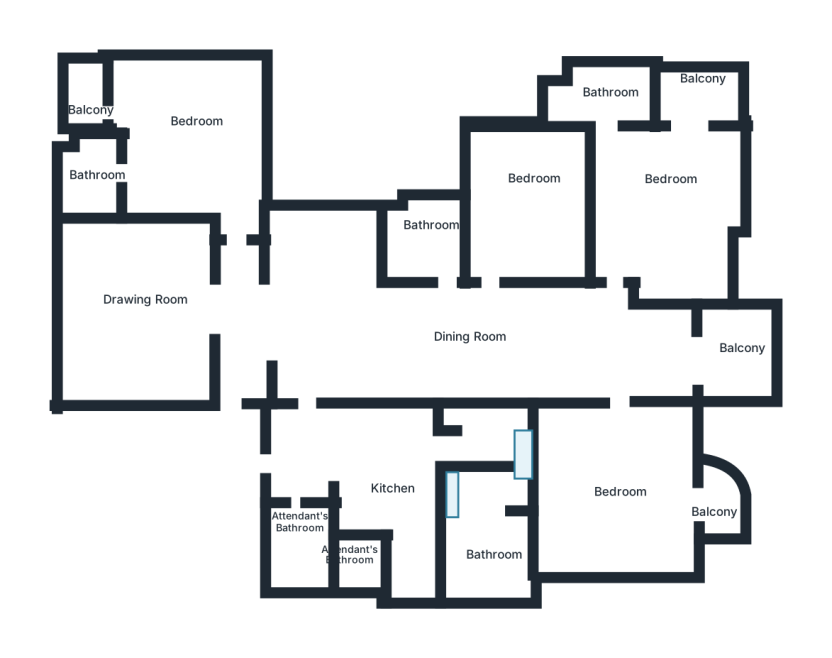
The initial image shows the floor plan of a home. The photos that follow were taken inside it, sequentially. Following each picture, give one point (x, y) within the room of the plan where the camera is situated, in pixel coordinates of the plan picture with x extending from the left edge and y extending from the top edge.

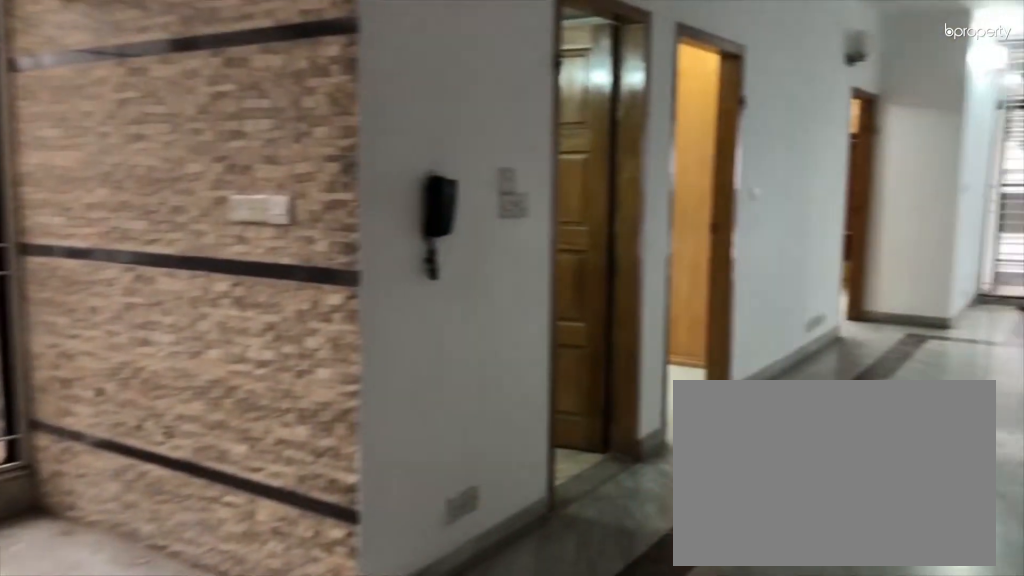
(373, 331)
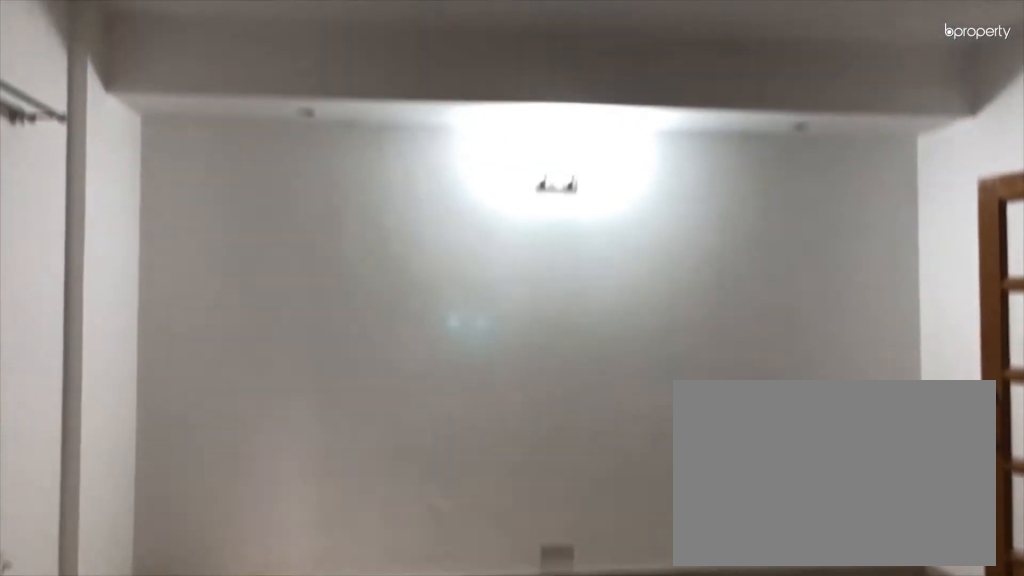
(129, 309)
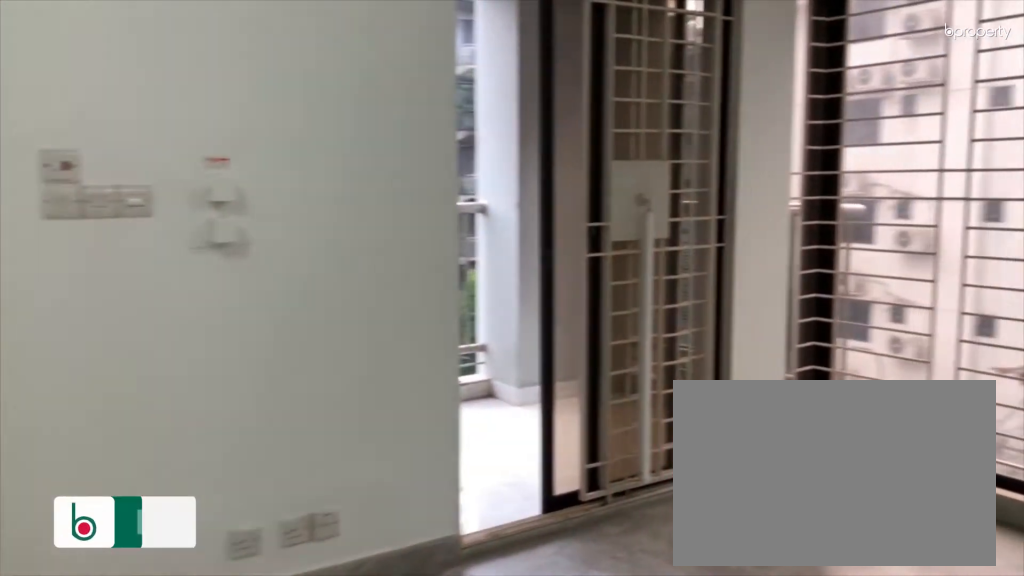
(679, 176)
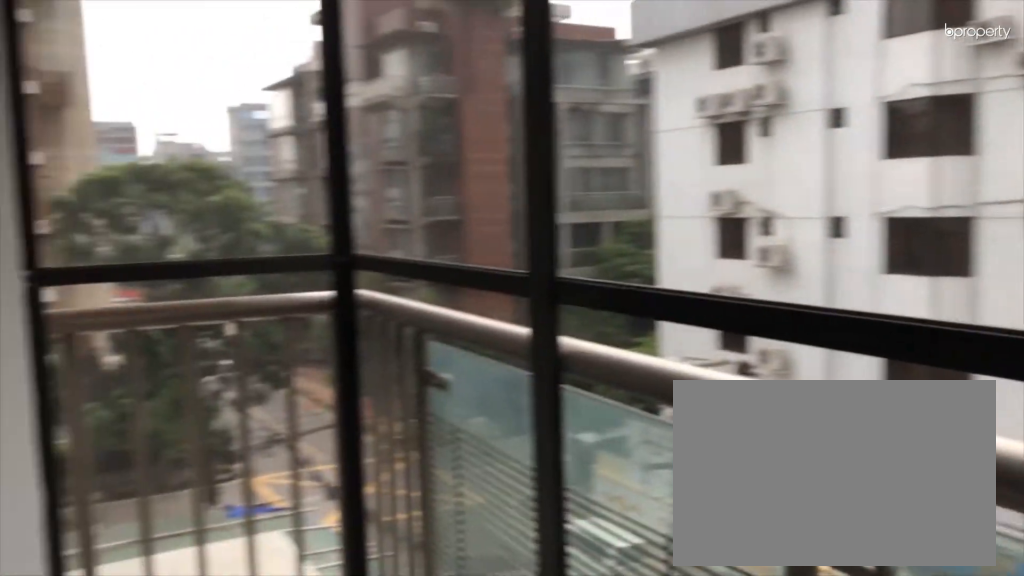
(736, 351)
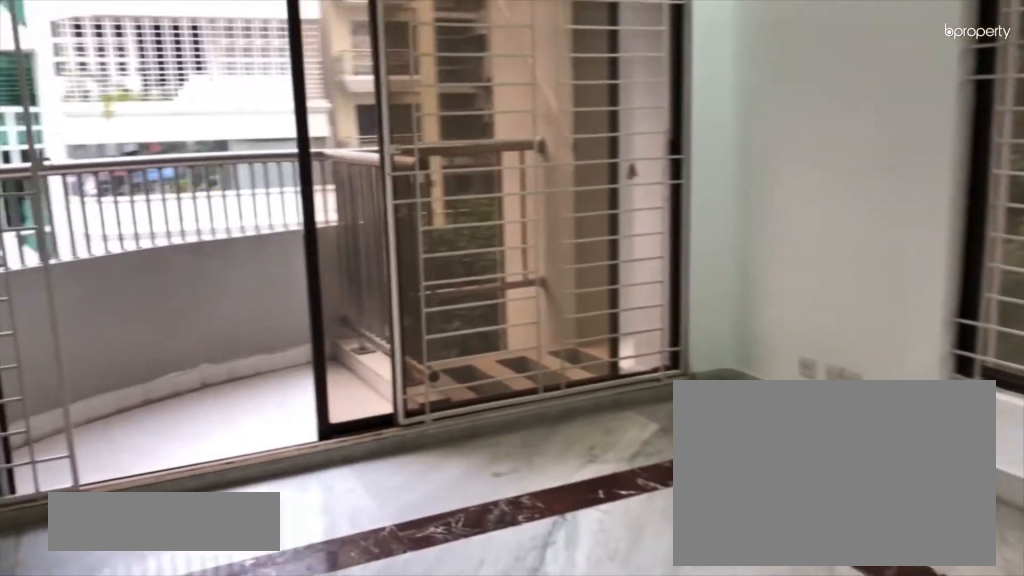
(626, 490)
